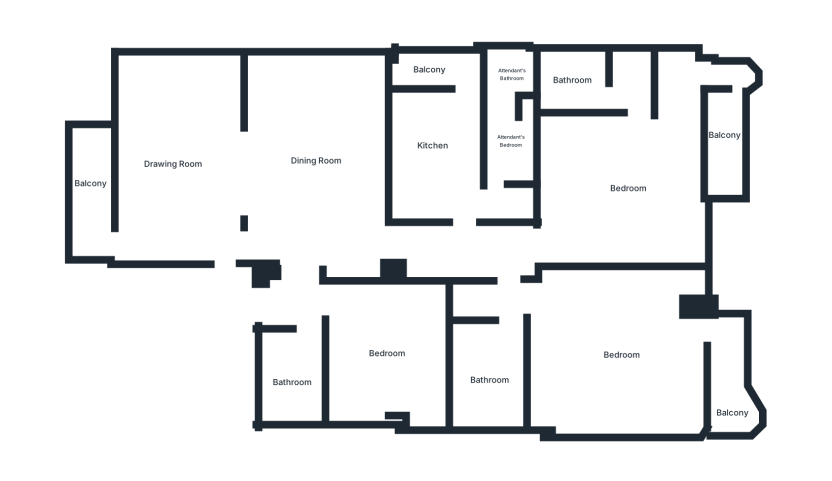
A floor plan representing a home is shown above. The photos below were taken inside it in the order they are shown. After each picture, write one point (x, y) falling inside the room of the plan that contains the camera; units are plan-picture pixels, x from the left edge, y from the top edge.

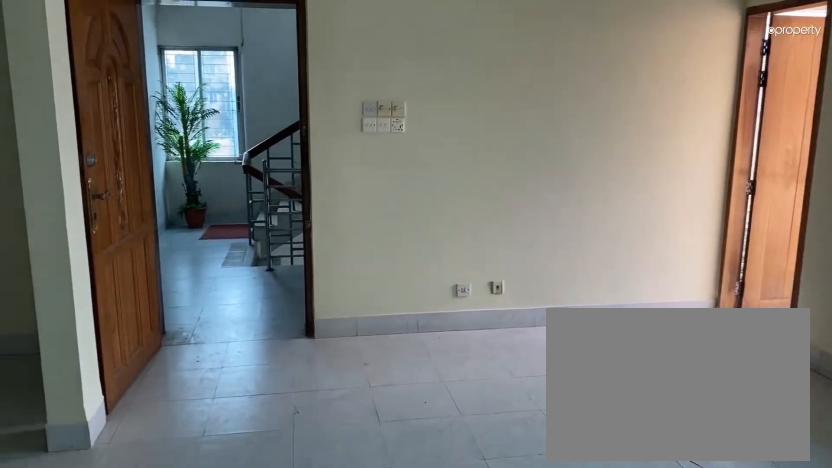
(184, 156)
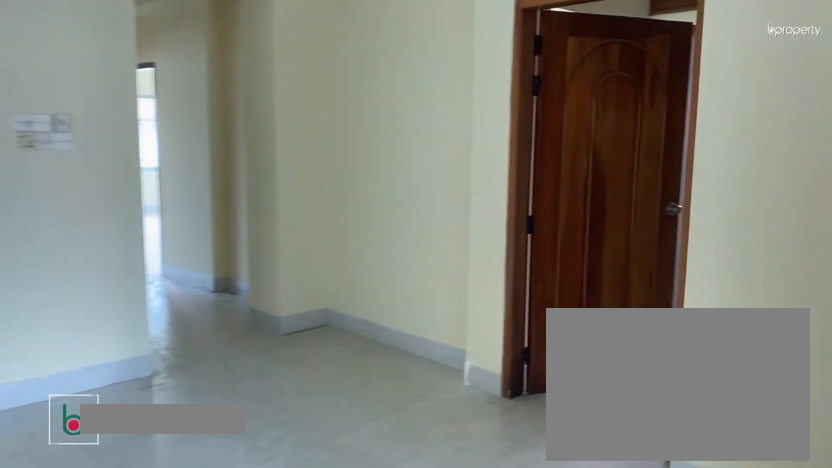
(319, 159)
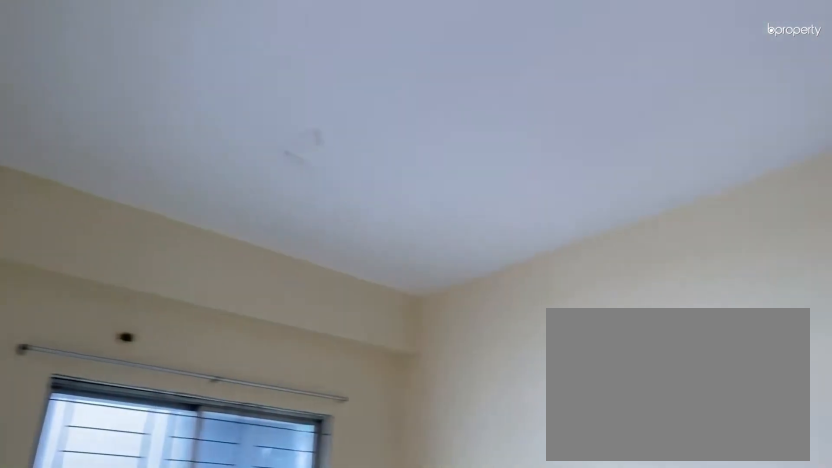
(319, 159)
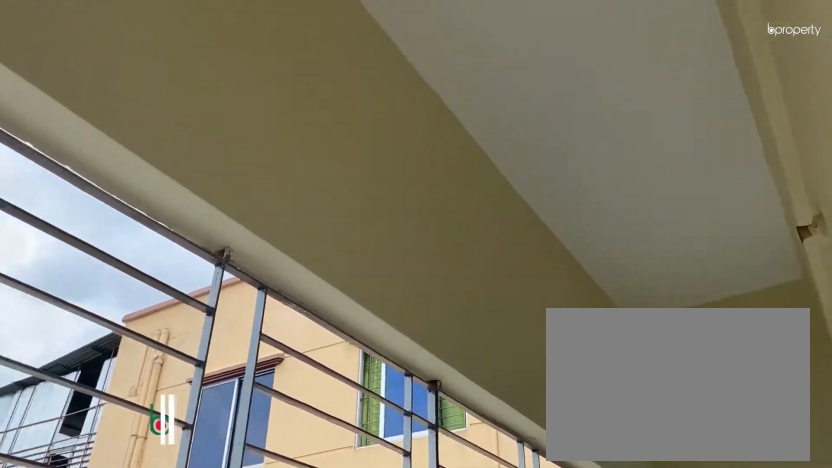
(92, 185)
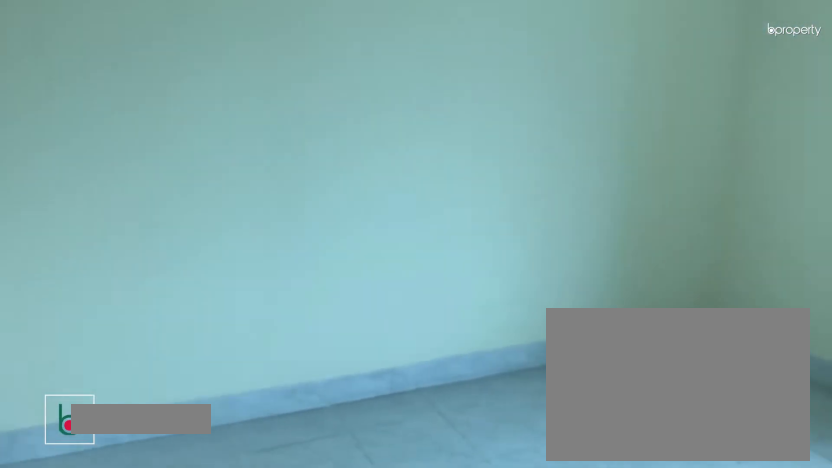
(386, 353)
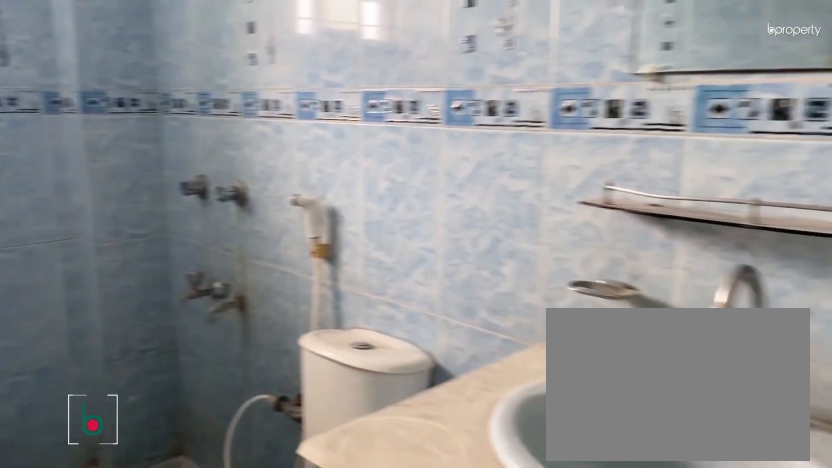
(296, 375)
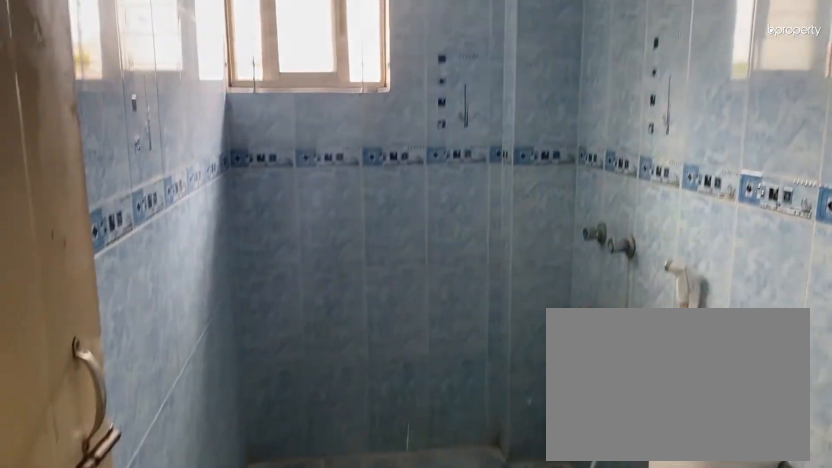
(296, 375)
